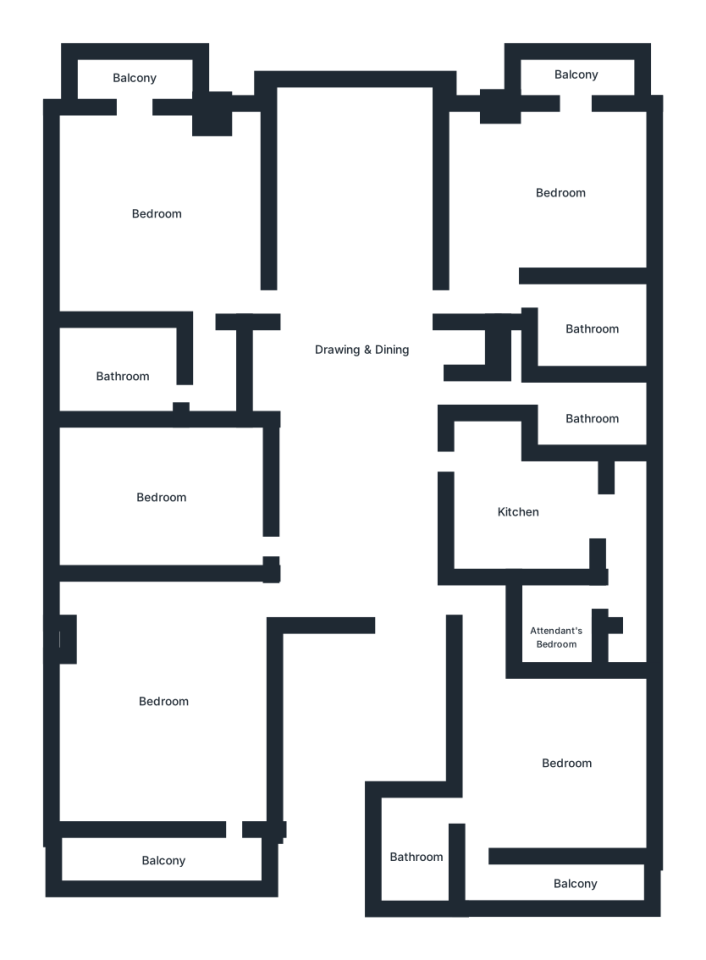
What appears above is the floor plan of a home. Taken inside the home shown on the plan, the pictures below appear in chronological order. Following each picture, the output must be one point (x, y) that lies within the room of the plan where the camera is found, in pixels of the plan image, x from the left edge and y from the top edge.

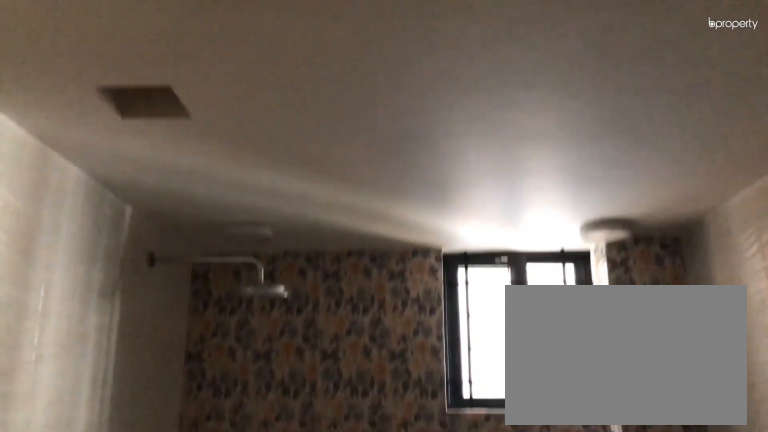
(122, 369)
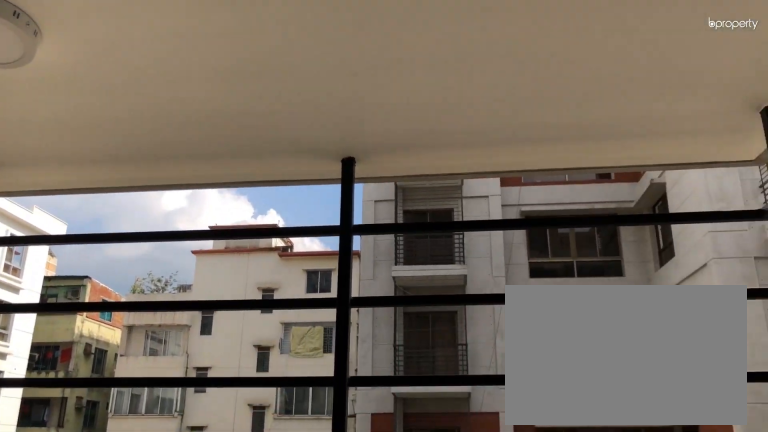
(130, 73)
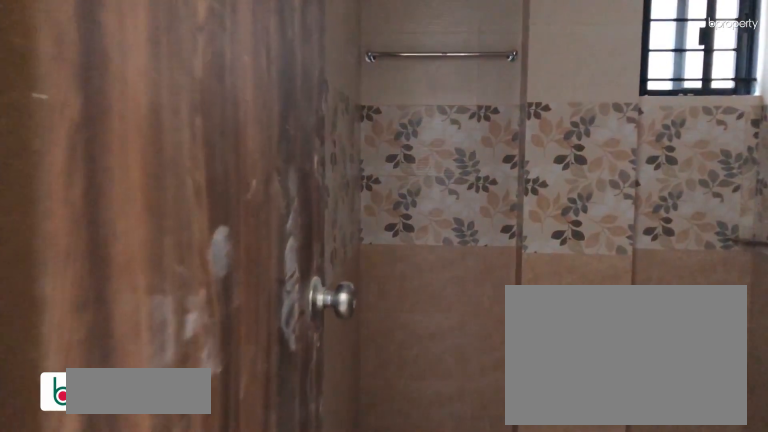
(588, 327)
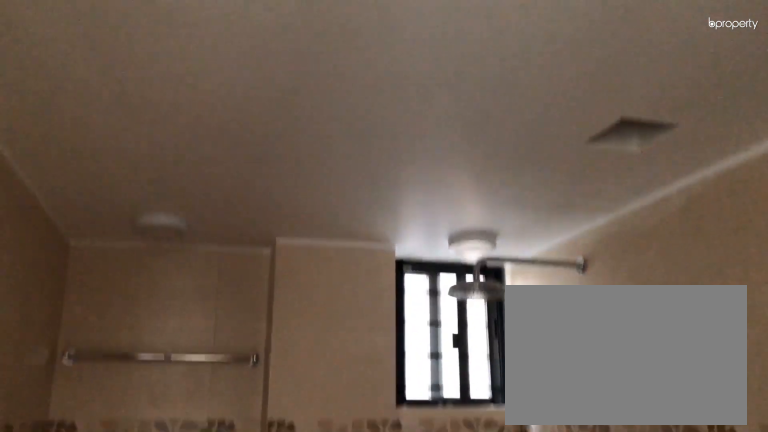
(587, 327)
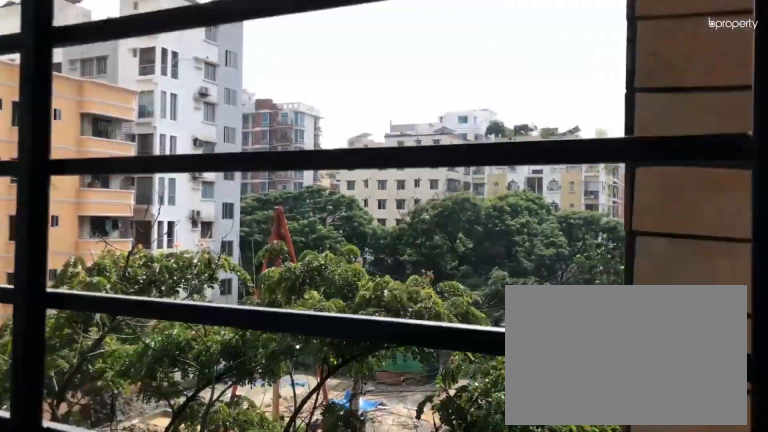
(574, 76)
